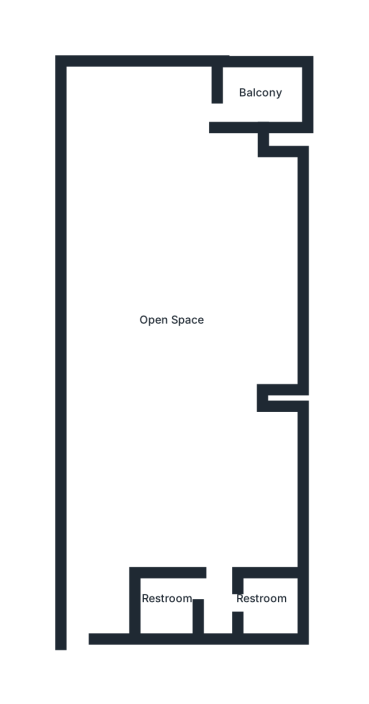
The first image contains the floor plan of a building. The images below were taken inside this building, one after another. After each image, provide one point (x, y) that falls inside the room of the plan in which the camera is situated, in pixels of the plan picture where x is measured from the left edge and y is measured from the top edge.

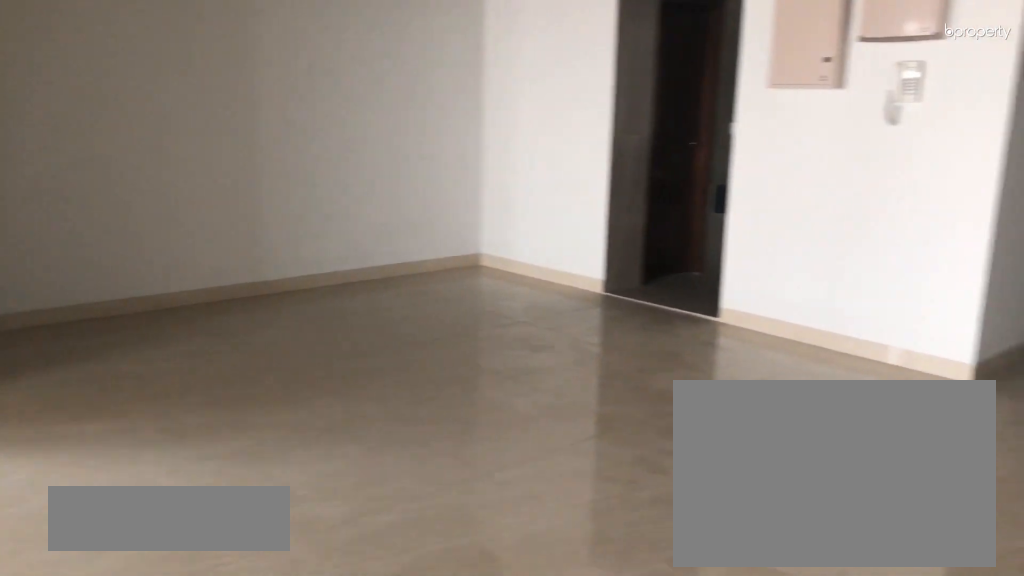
(179, 346)
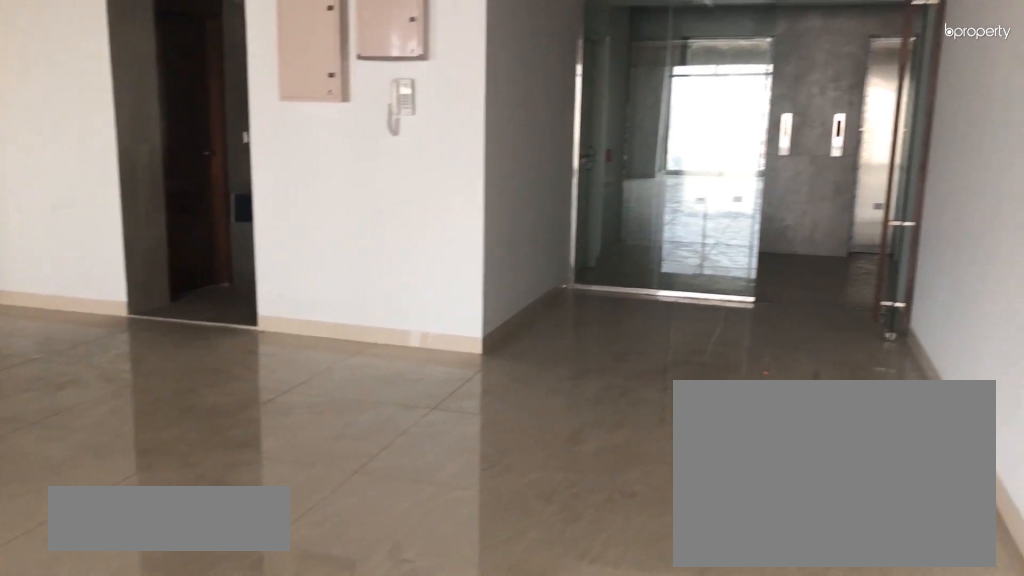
(179, 346)
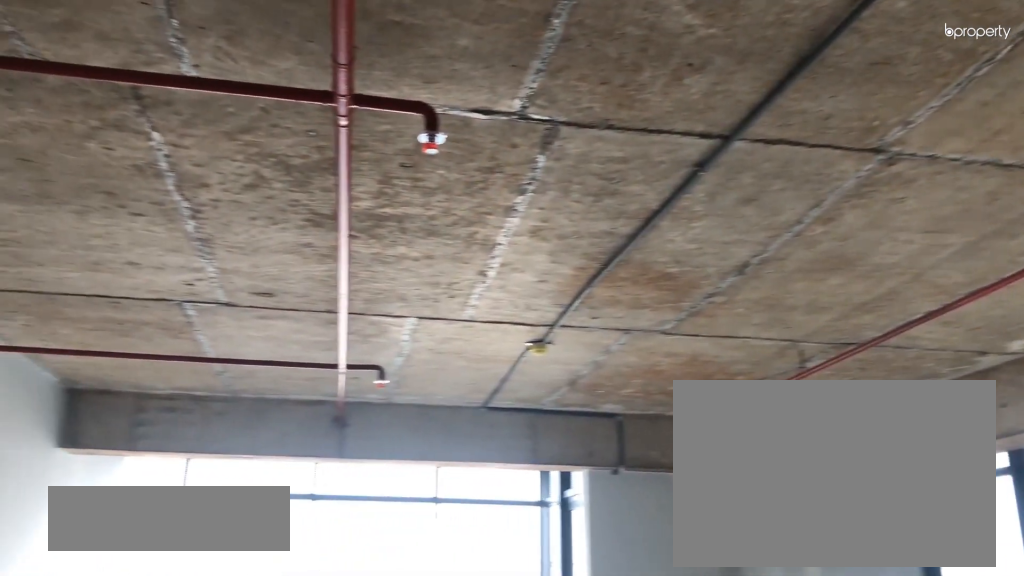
(179, 346)
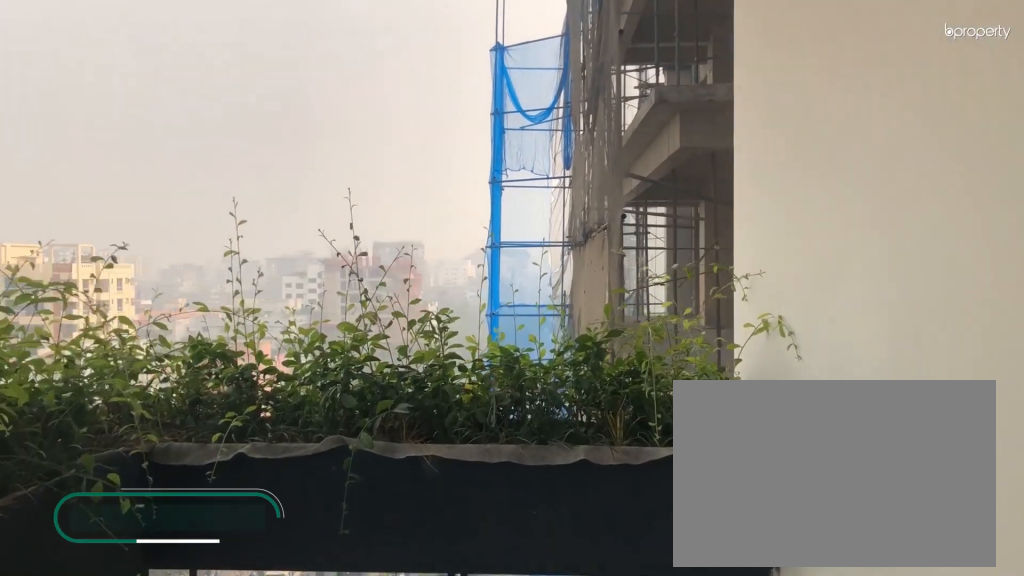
(265, 94)
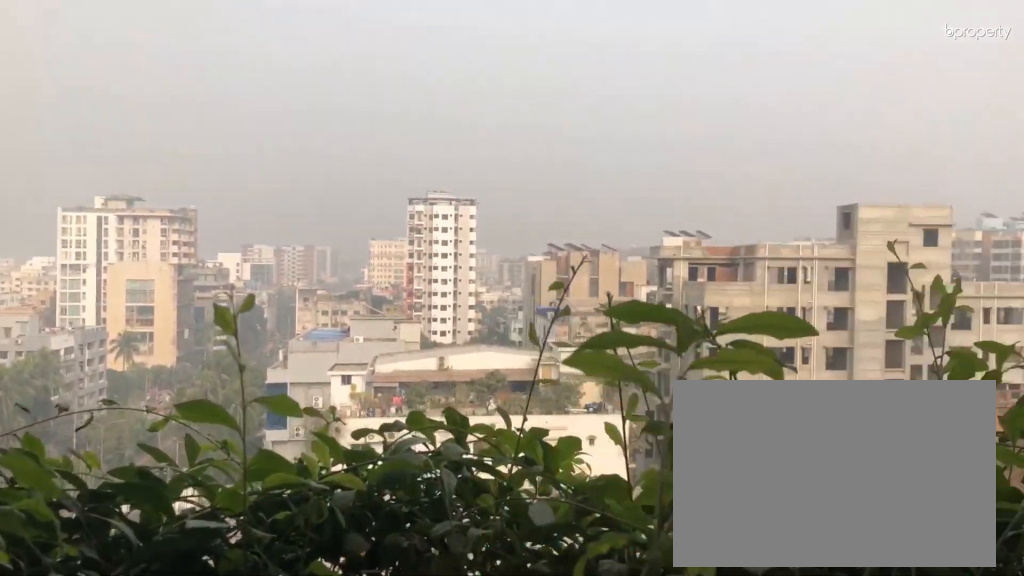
(265, 94)
